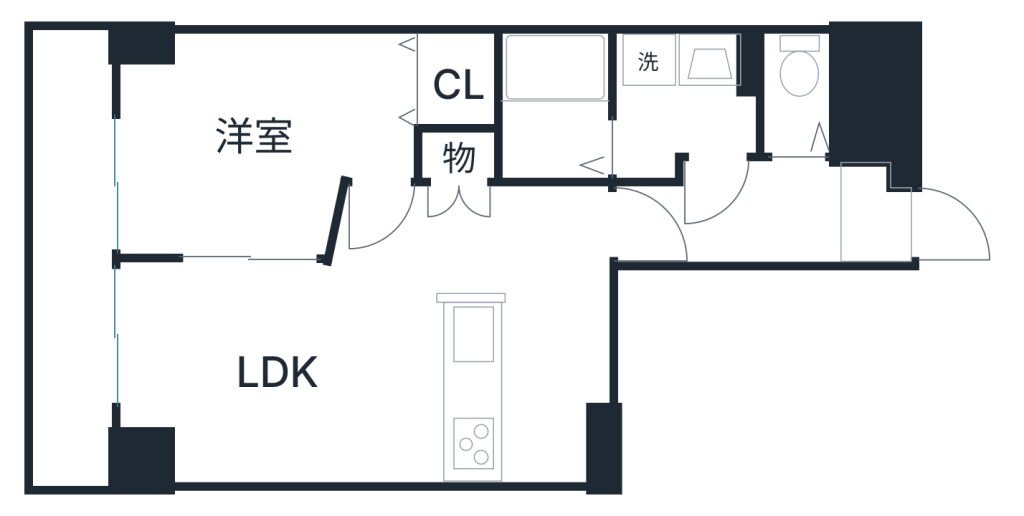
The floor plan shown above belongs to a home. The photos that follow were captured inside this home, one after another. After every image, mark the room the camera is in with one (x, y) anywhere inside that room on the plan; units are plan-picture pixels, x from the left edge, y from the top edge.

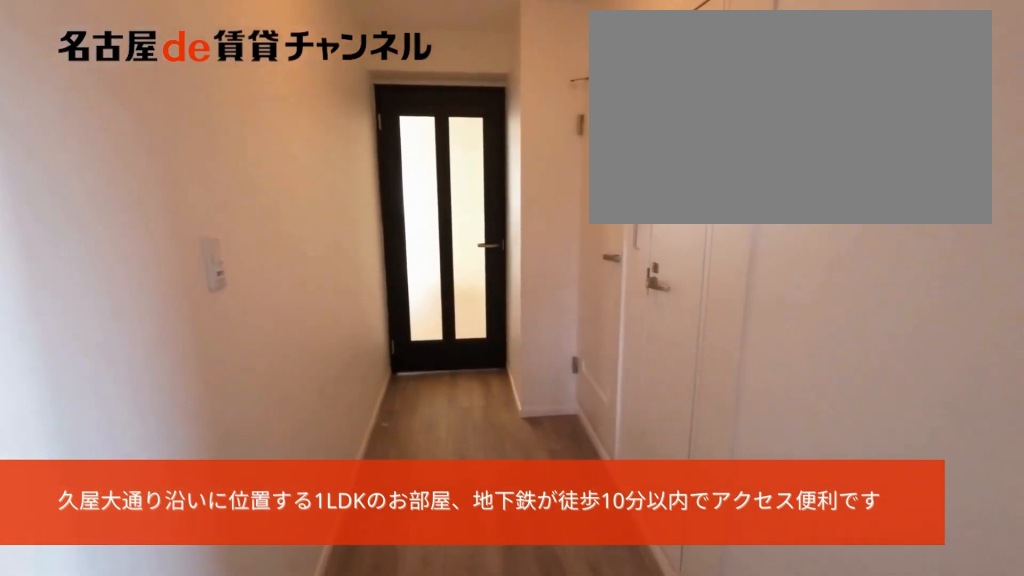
(879, 216)
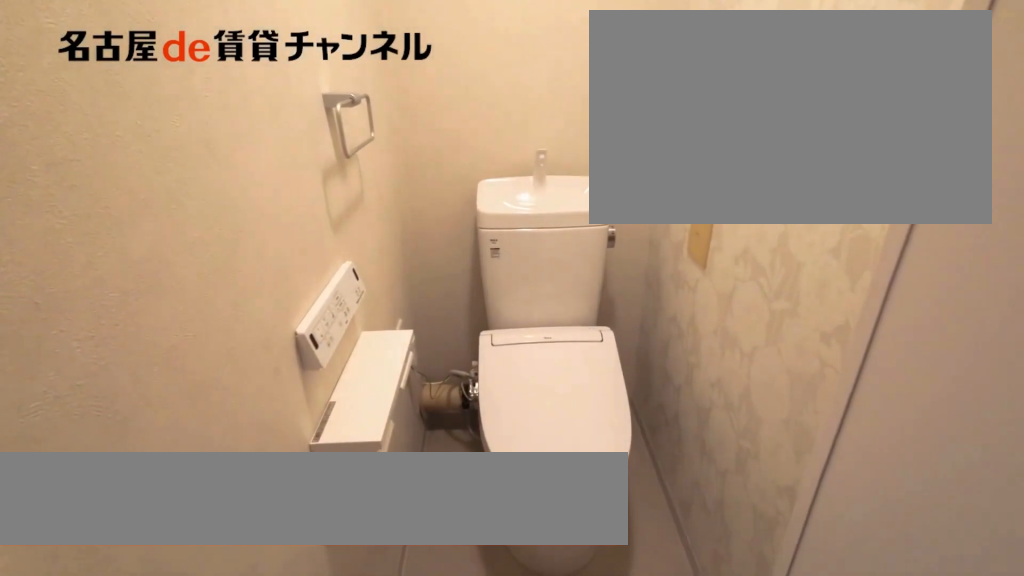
(798, 98)
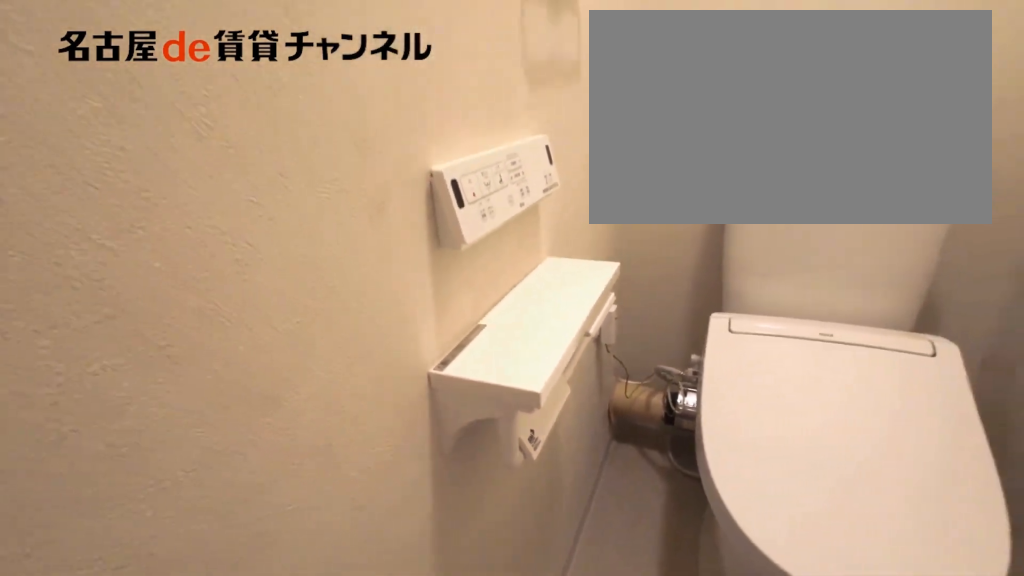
(798, 98)
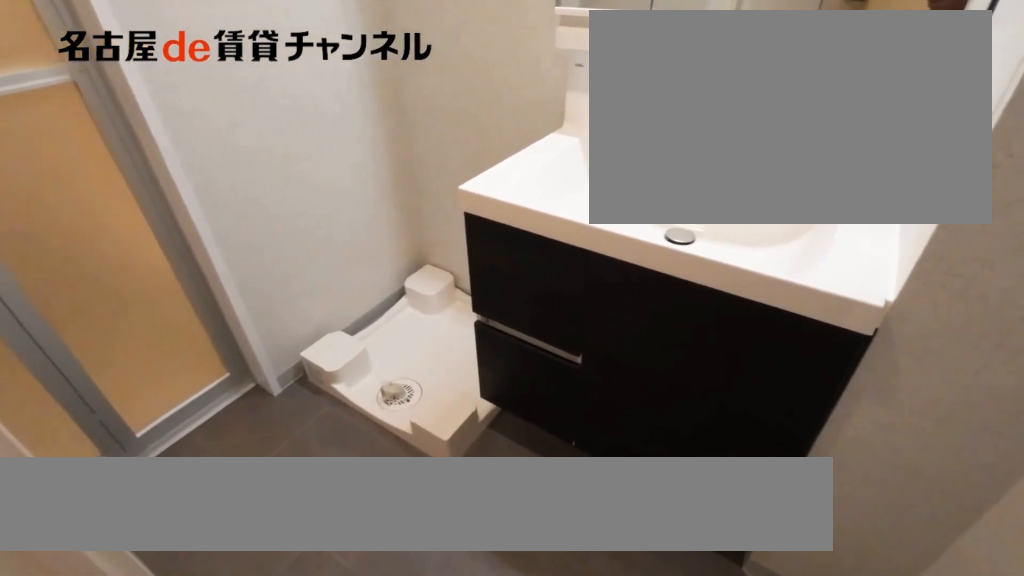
(685, 100)
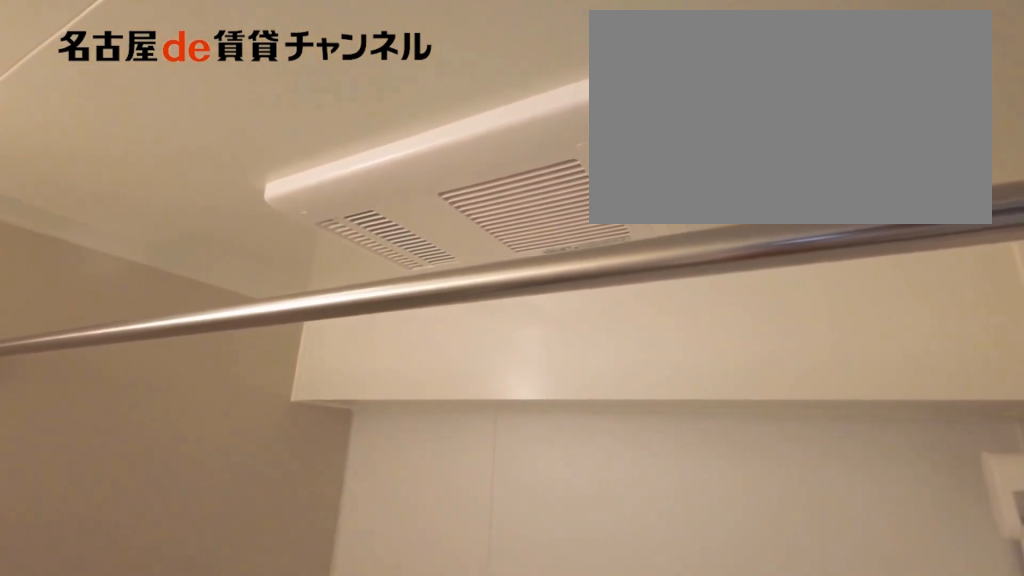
(551, 110)
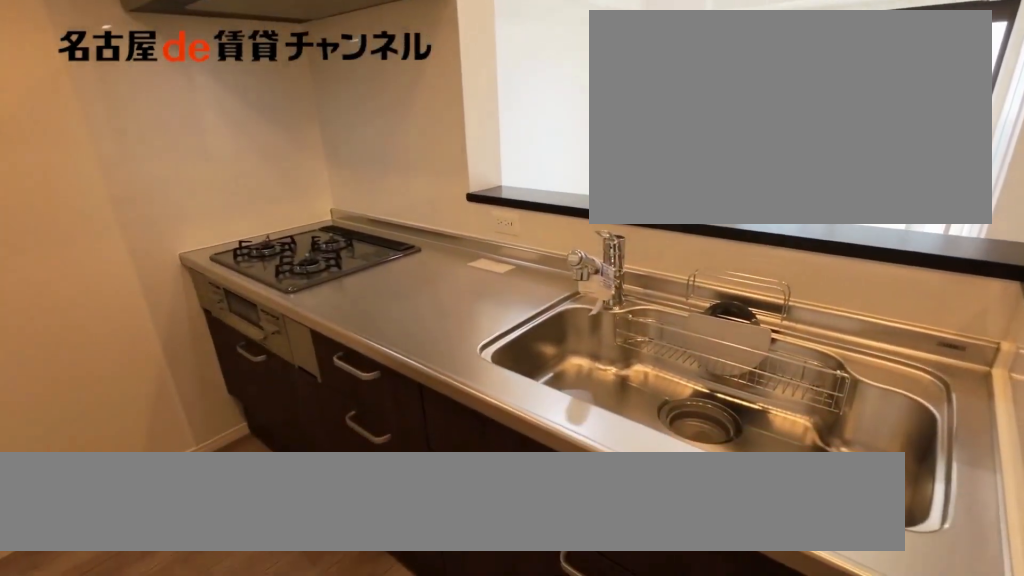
(524, 394)
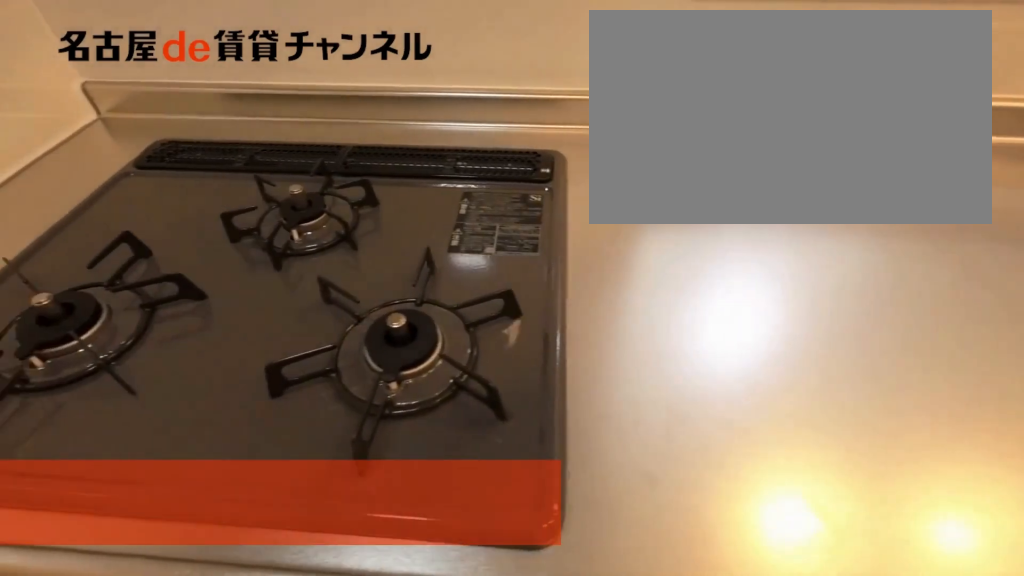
(524, 394)
